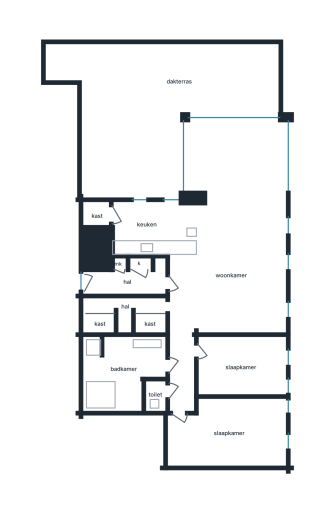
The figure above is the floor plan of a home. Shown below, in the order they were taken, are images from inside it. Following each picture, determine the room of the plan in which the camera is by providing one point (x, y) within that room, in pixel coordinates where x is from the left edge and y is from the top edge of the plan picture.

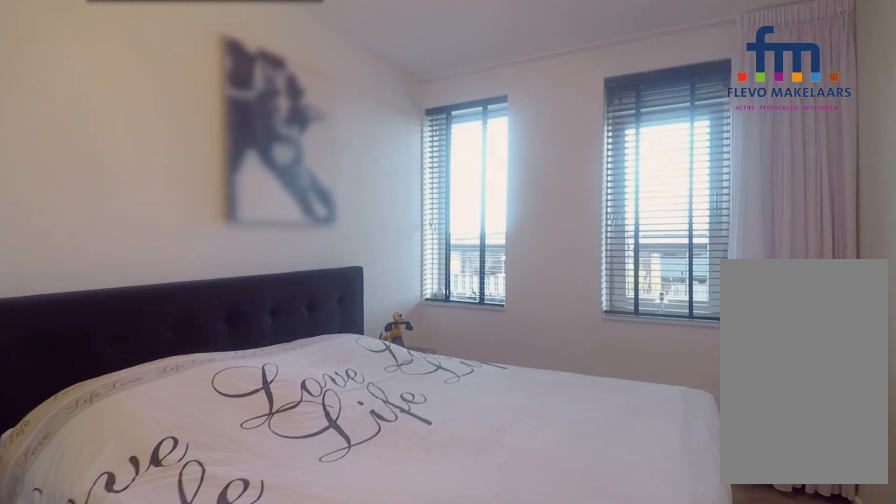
(229, 432)
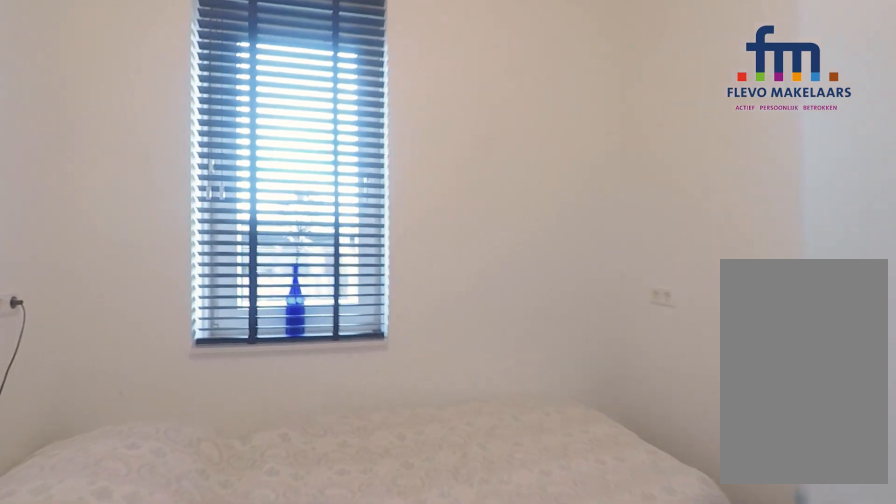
(241, 366)
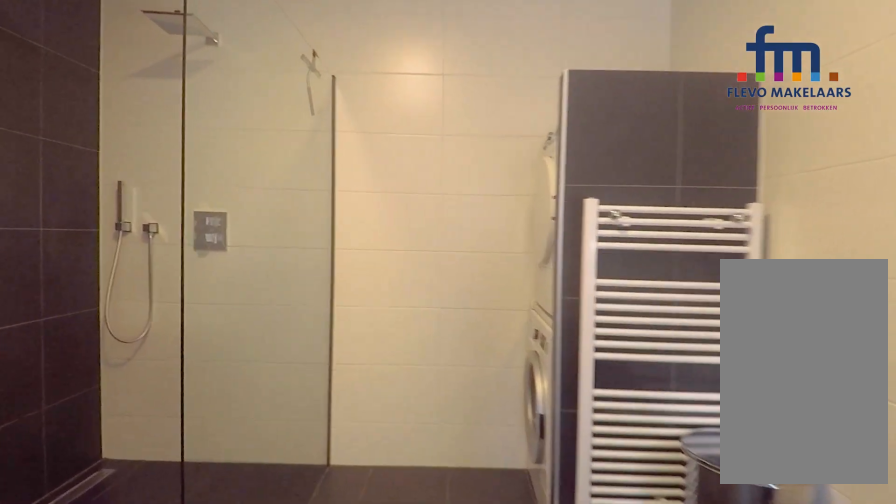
(121, 371)
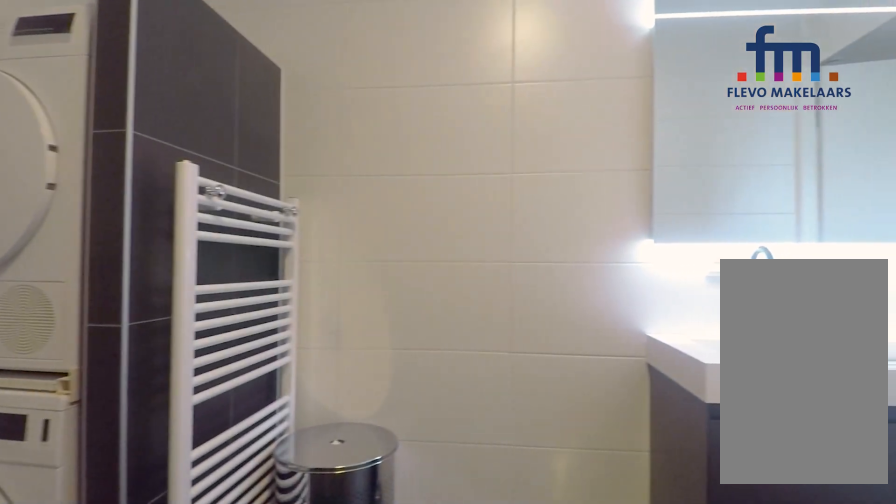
(121, 371)
